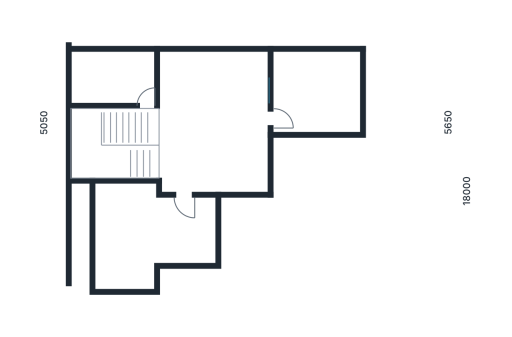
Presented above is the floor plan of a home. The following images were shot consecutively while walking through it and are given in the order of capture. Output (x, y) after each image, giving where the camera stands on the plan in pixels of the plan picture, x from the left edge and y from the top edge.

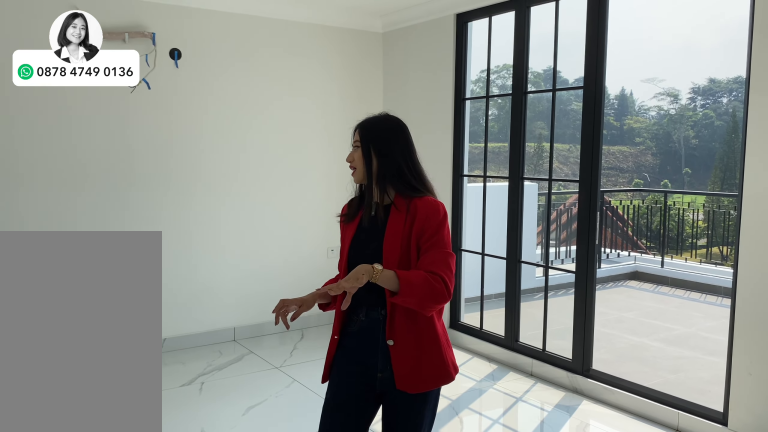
(207, 93)
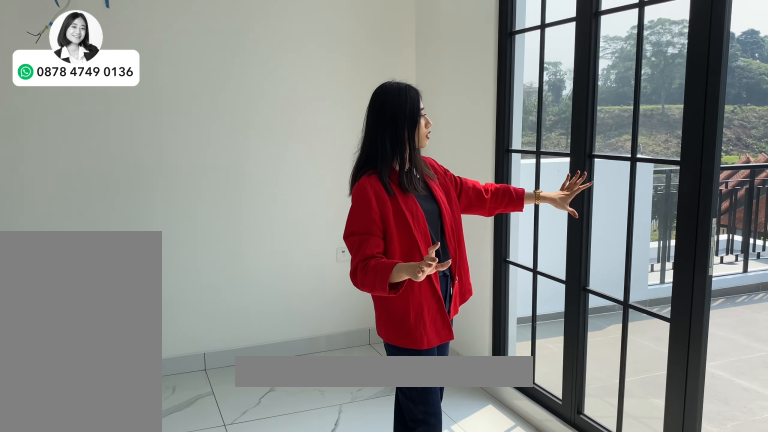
(207, 93)
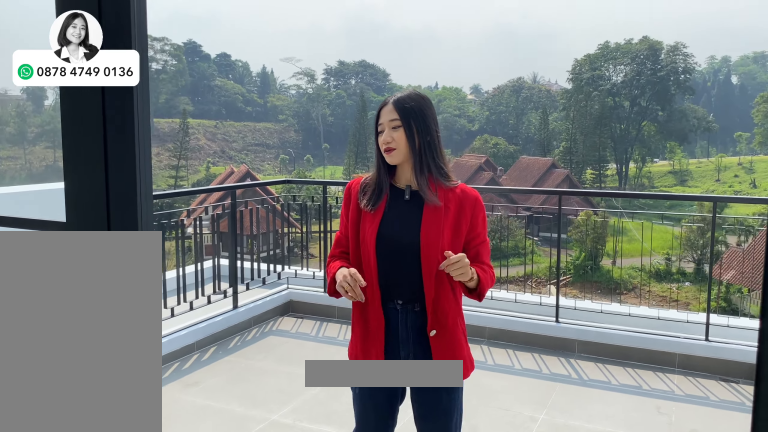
(315, 83)
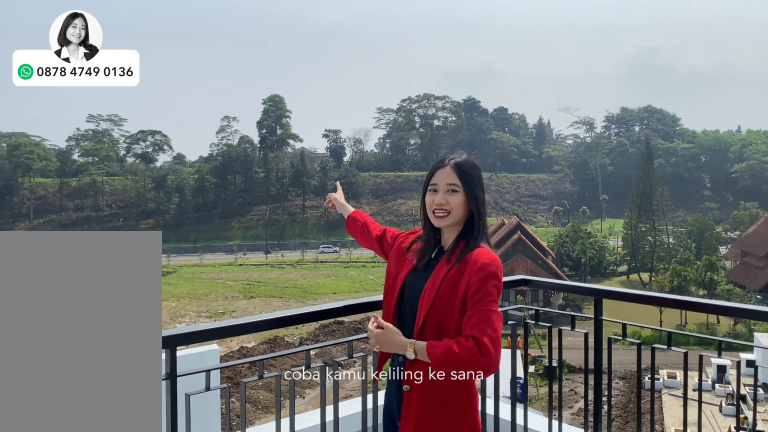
(315, 83)
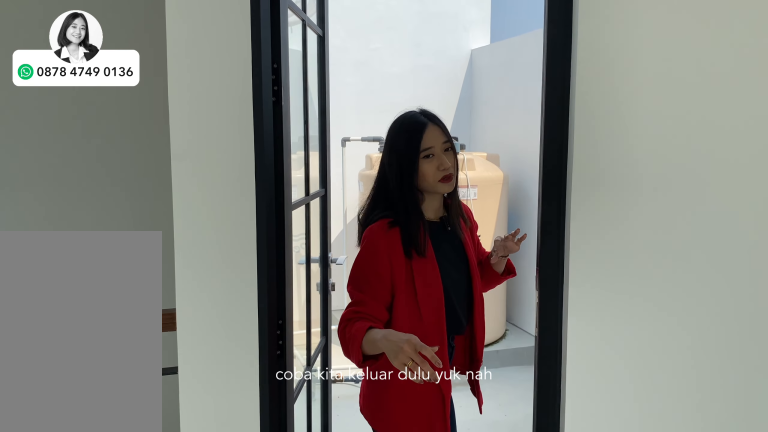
(210, 120)
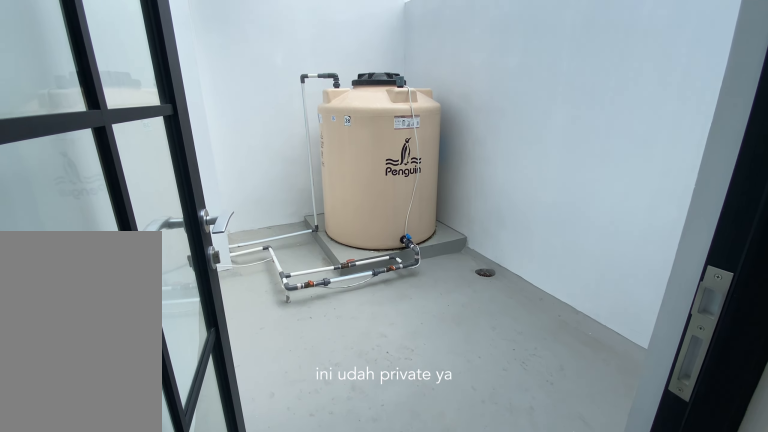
(114, 72)
